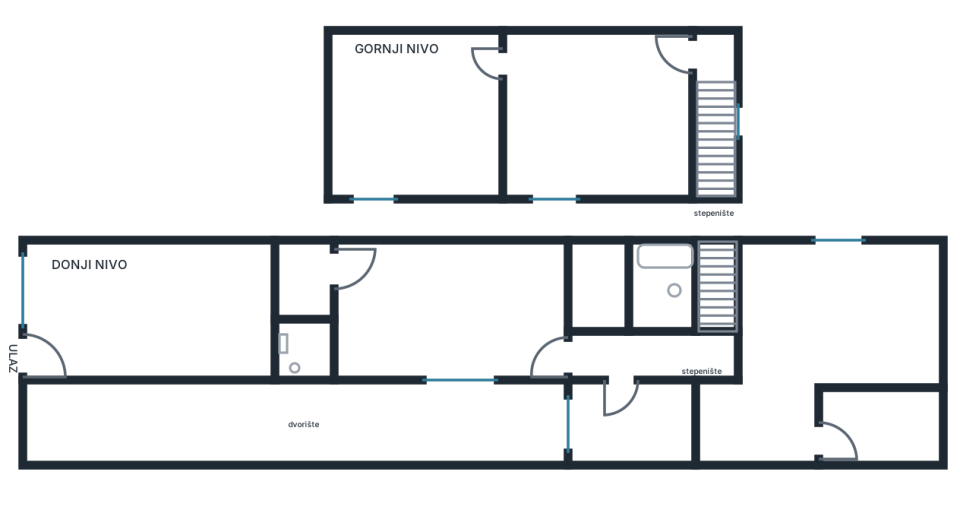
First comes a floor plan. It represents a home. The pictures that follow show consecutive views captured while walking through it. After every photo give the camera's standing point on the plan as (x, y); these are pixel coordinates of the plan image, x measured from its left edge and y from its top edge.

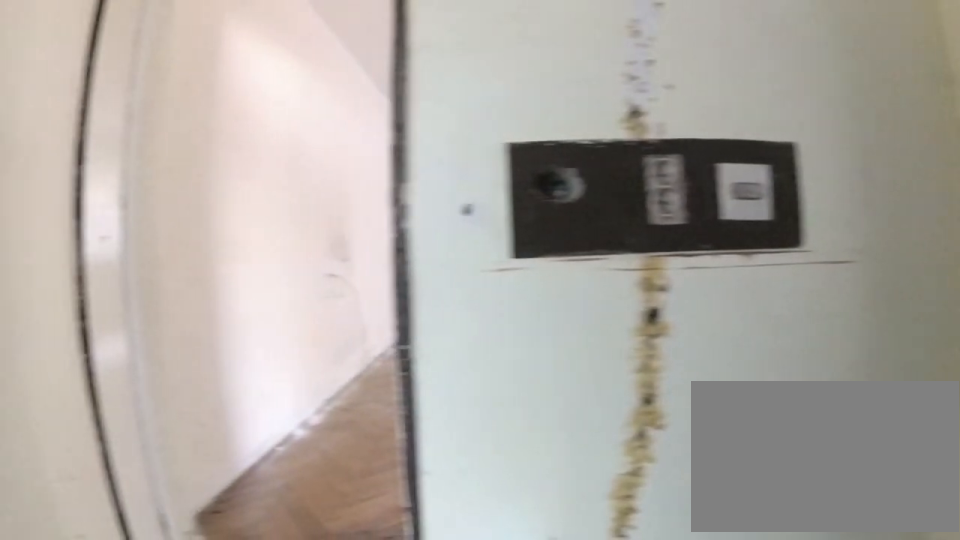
(287, 252)
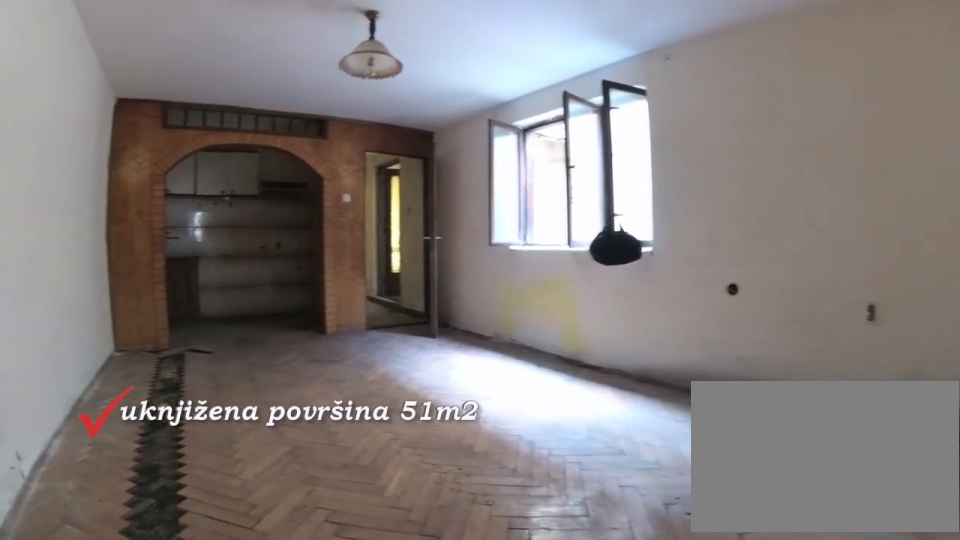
(331, 263)
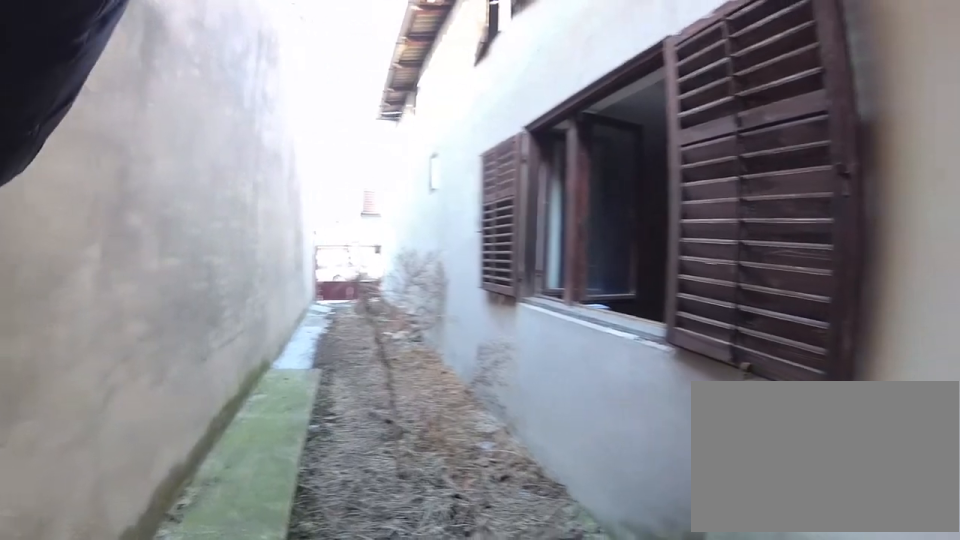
(507, 421)
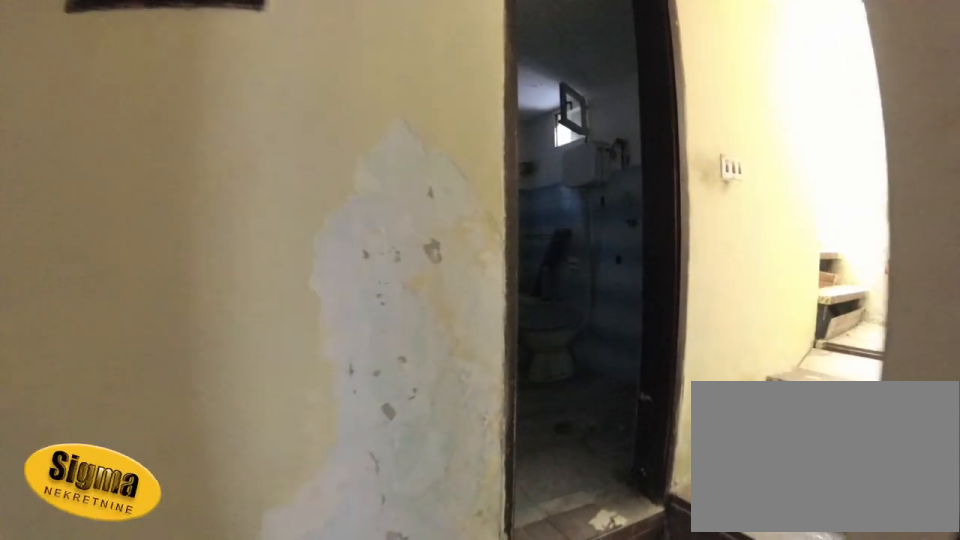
(627, 415)
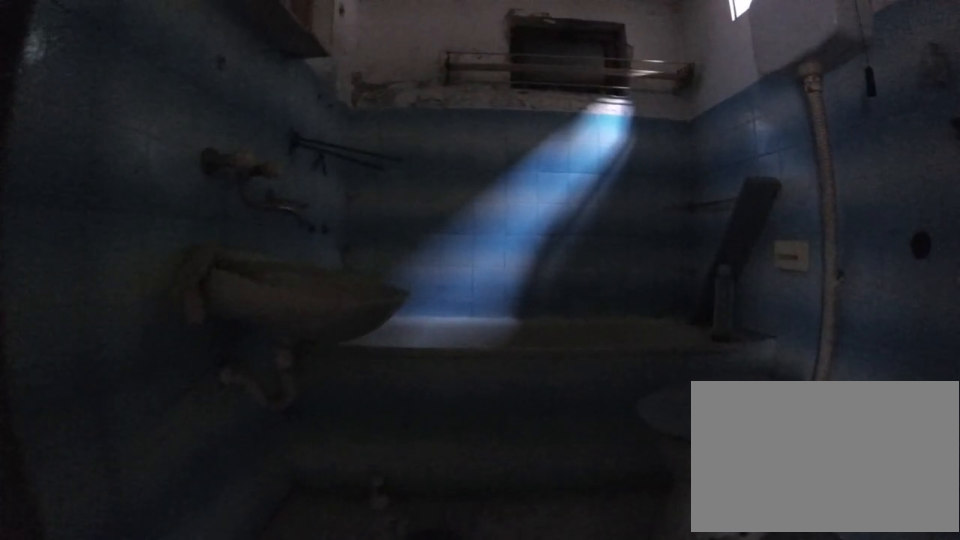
(674, 337)
